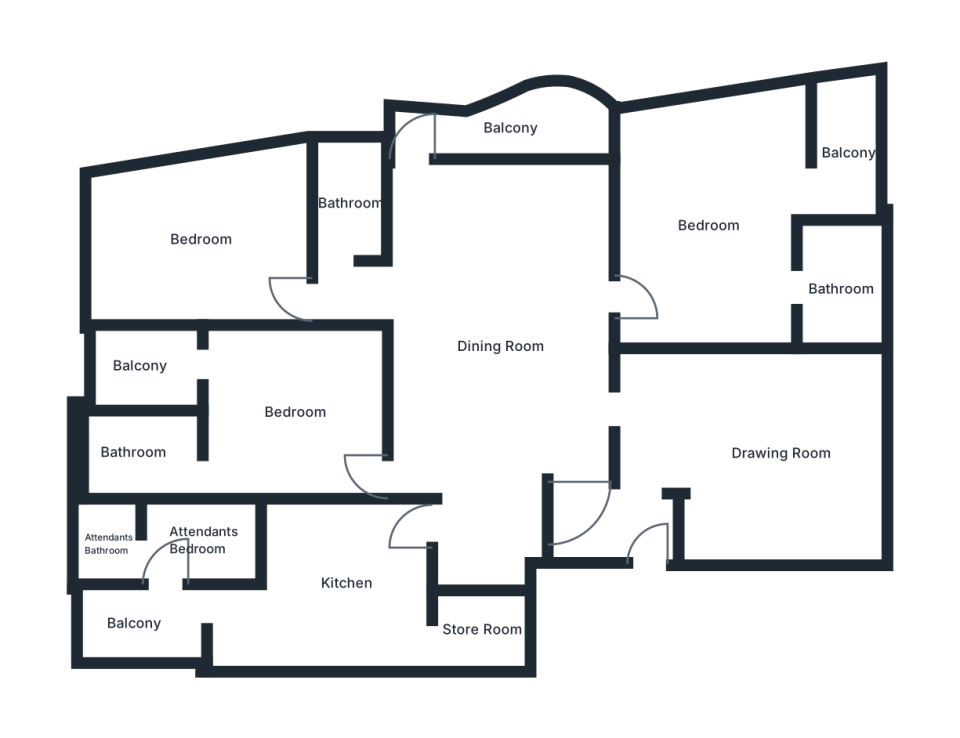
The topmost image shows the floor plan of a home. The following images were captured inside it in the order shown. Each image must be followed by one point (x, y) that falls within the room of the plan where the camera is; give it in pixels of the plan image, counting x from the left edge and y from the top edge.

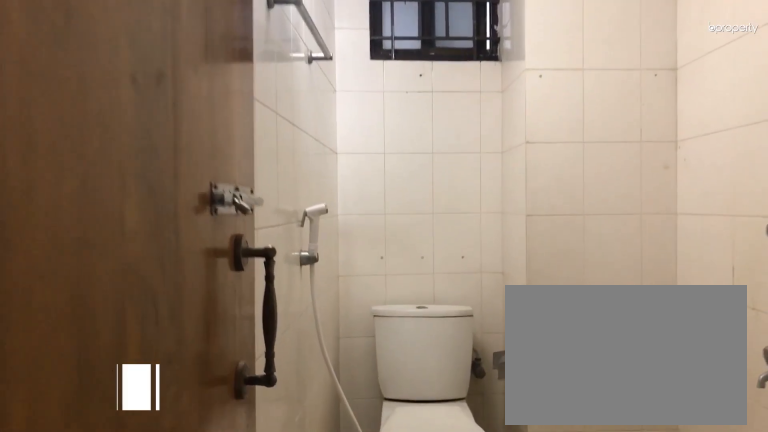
(349, 204)
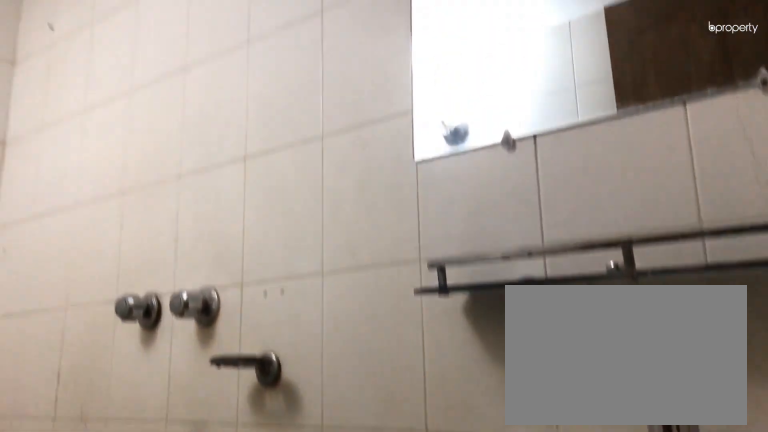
(349, 204)
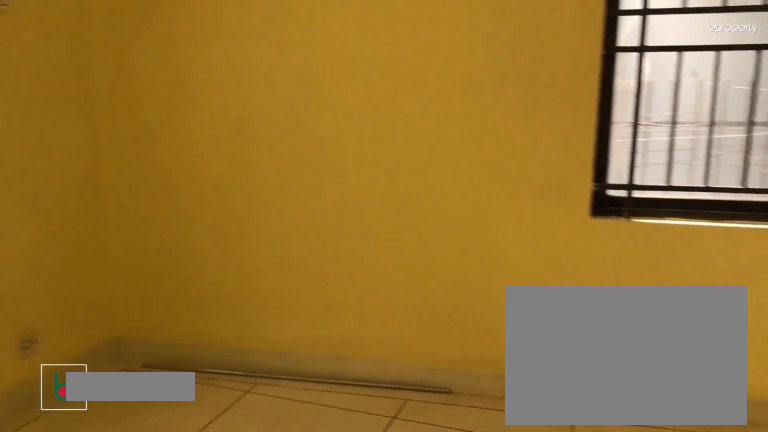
(199, 239)
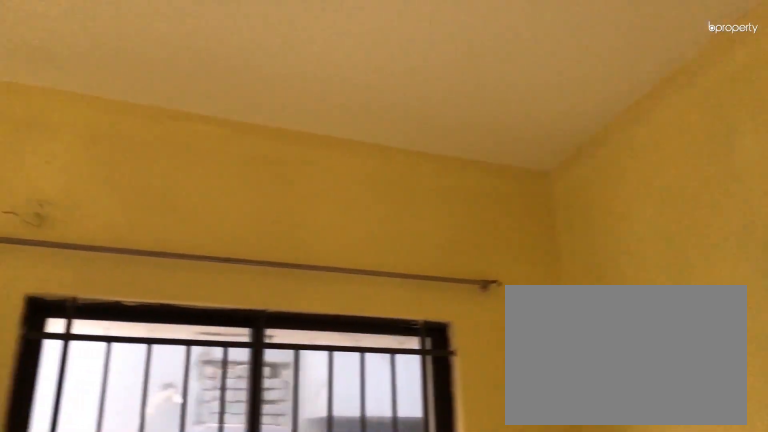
(199, 239)
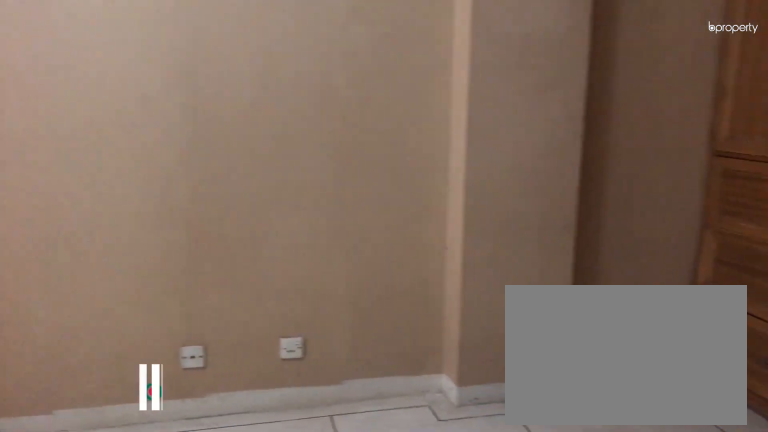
(296, 412)
